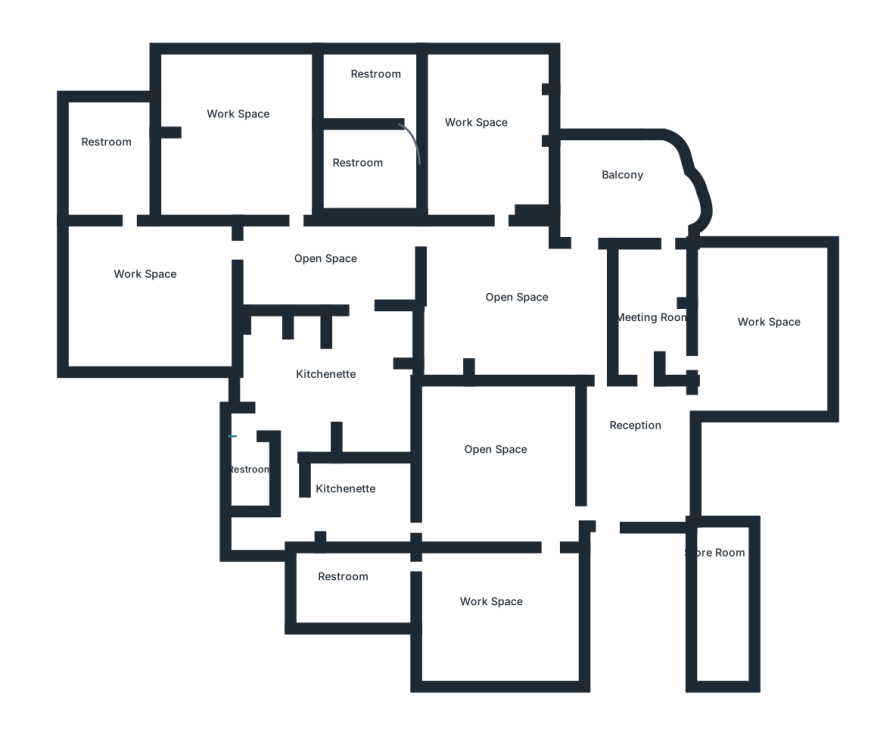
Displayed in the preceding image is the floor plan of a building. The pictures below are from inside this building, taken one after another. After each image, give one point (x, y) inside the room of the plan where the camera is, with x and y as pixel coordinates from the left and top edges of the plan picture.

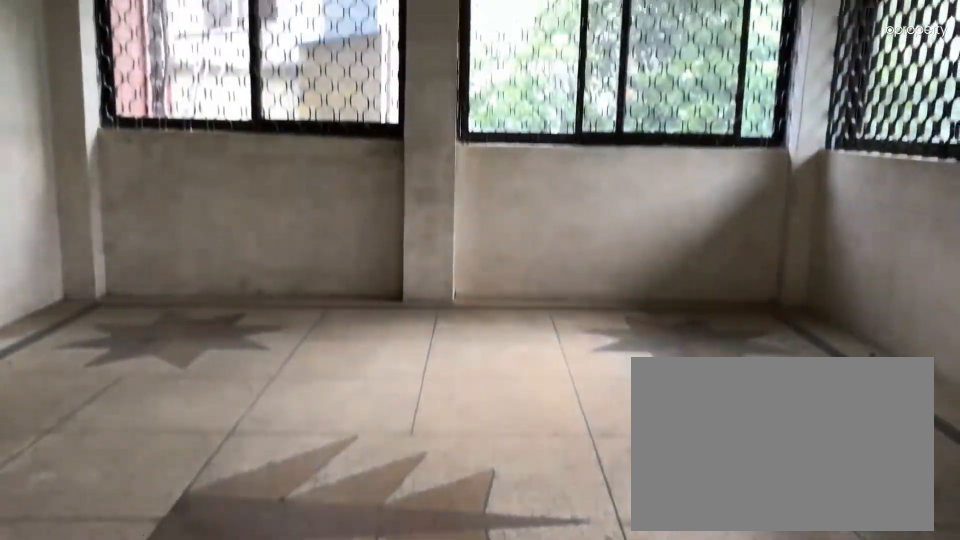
(774, 335)
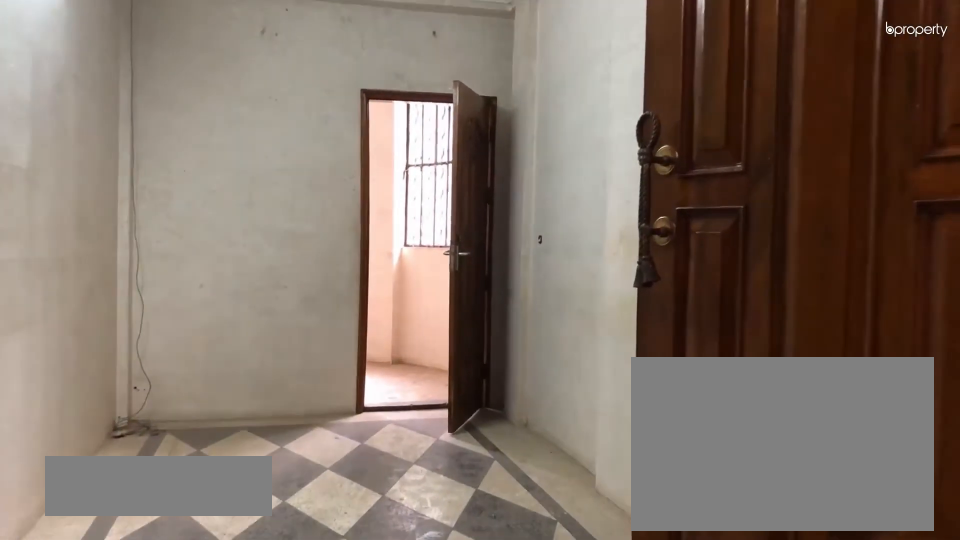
(660, 309)
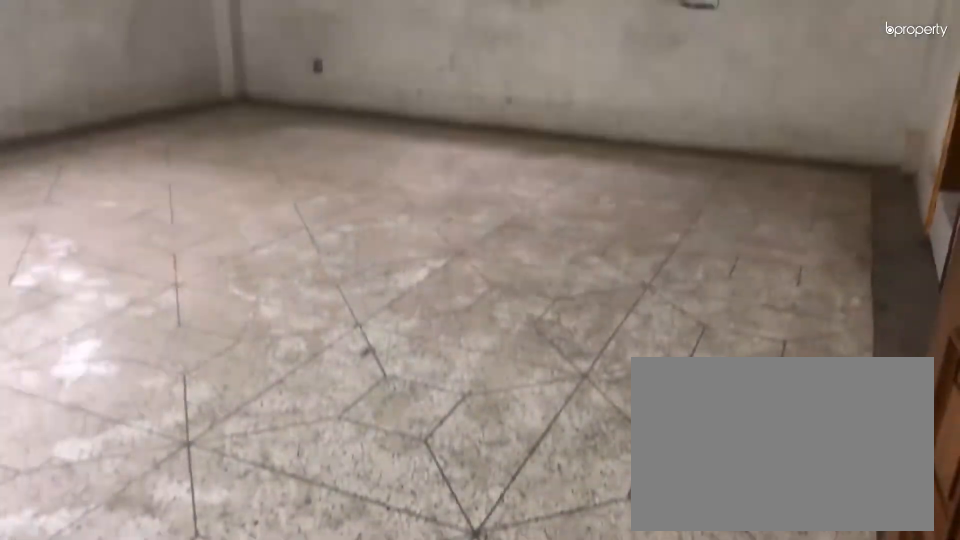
(136, 275)
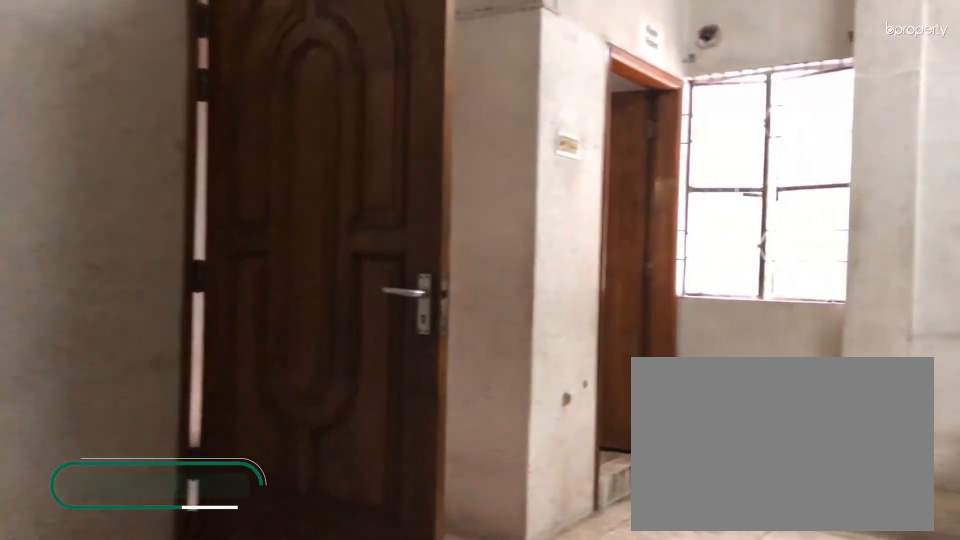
(363, 384)
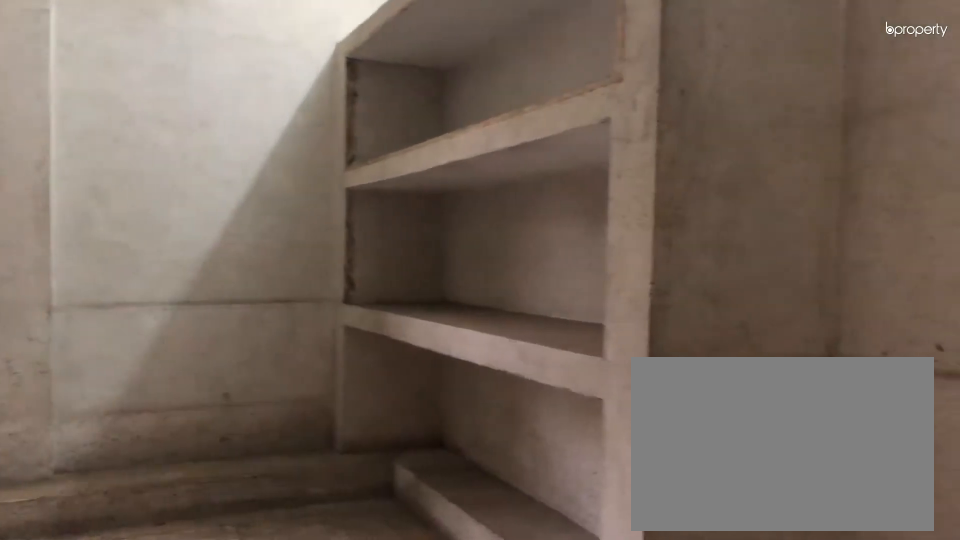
(363, 384)
